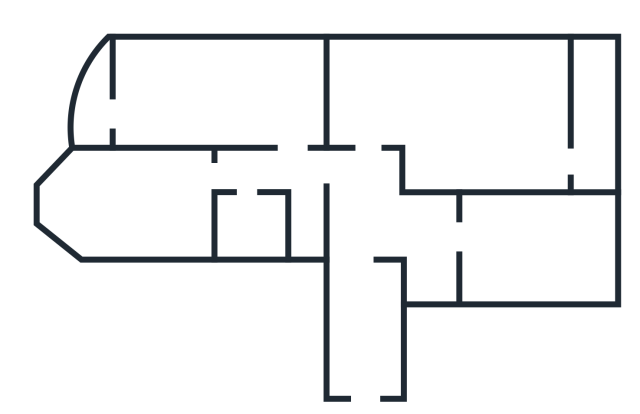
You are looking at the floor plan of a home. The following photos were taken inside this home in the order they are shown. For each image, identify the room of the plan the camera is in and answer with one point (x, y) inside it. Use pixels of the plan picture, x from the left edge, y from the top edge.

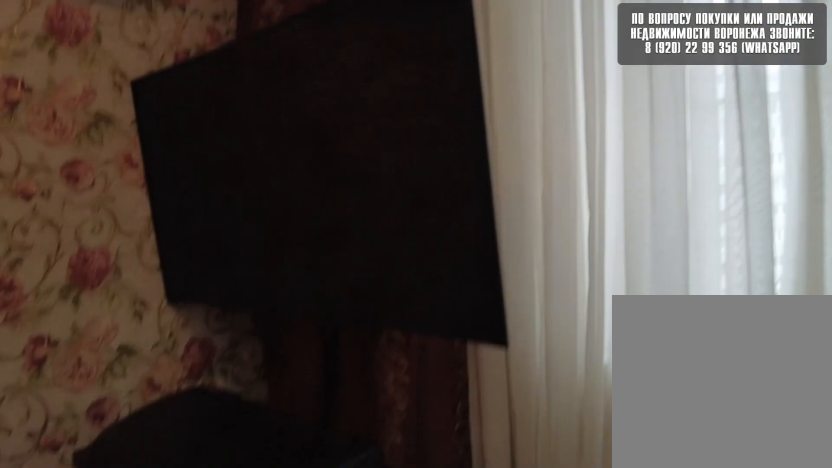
(512, 249)
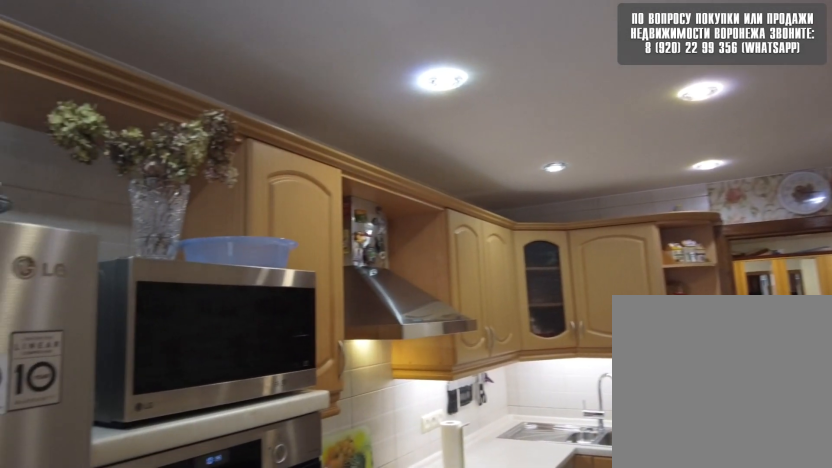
(512, 249)
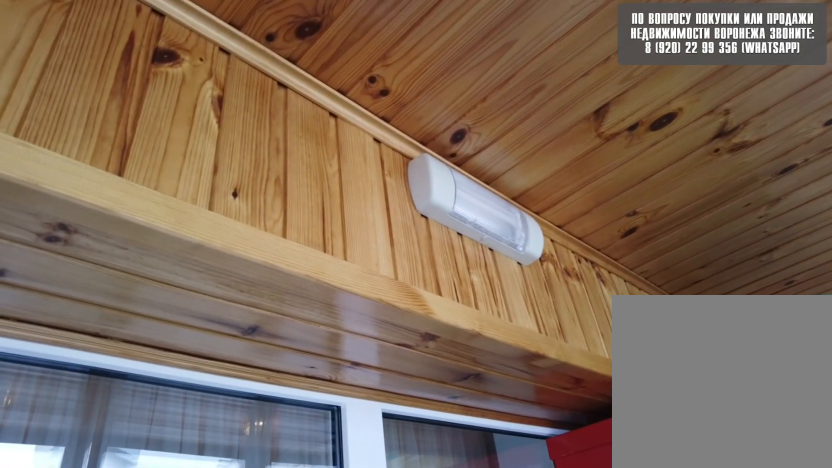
(607, 155)
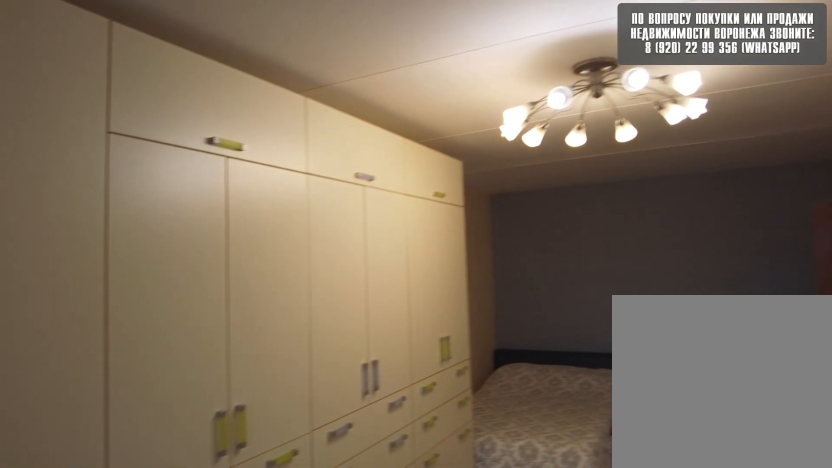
(263, 101)
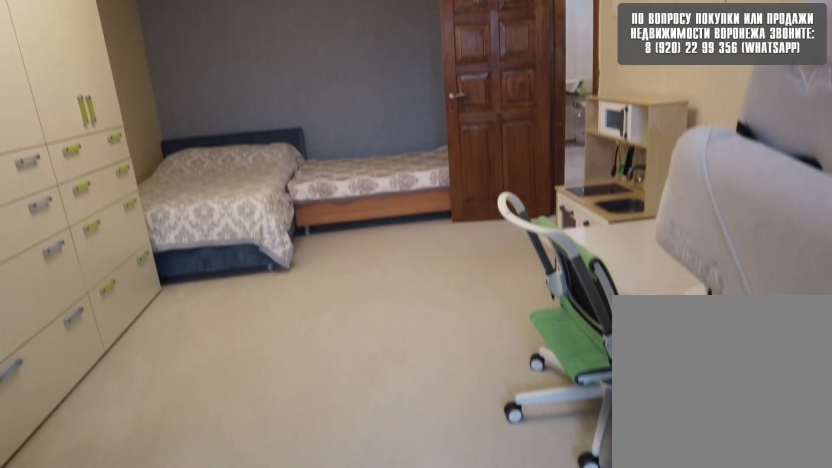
(263, 101)
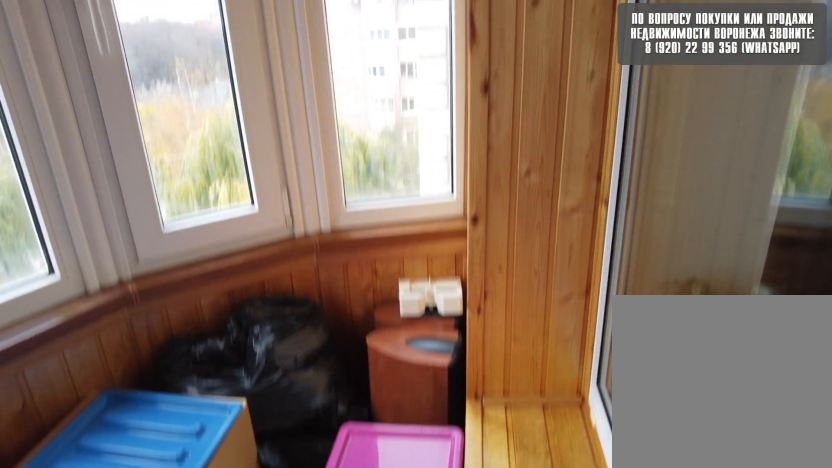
(99, 106)
